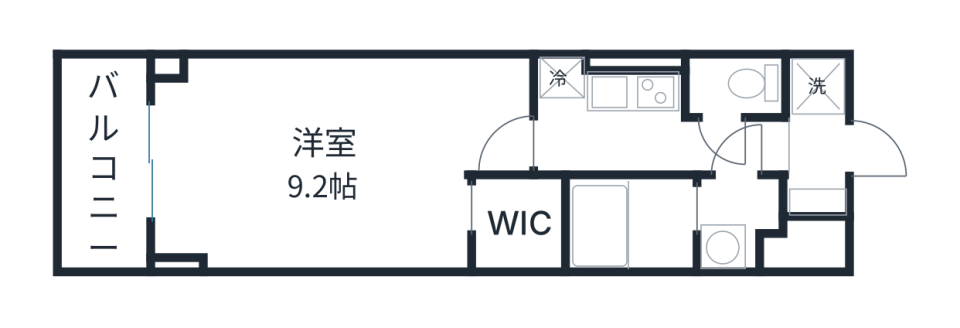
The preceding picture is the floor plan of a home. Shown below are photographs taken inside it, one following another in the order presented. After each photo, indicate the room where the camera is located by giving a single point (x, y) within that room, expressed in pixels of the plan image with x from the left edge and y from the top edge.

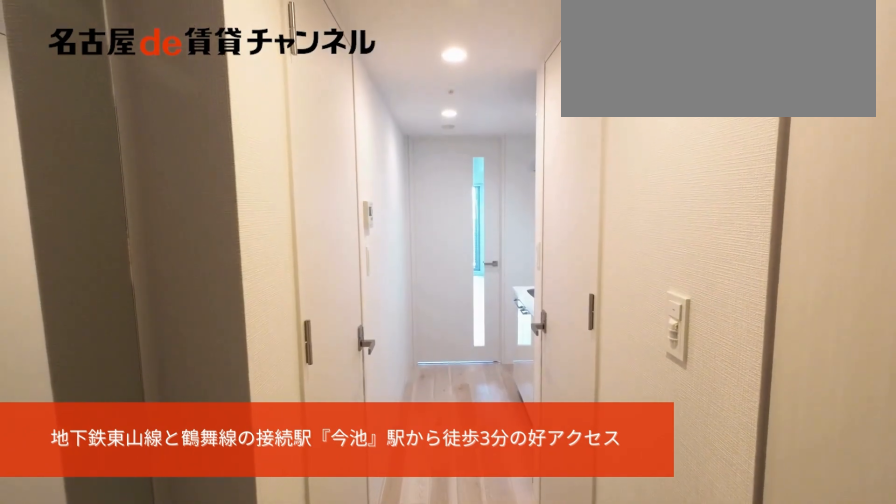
(817, 155)
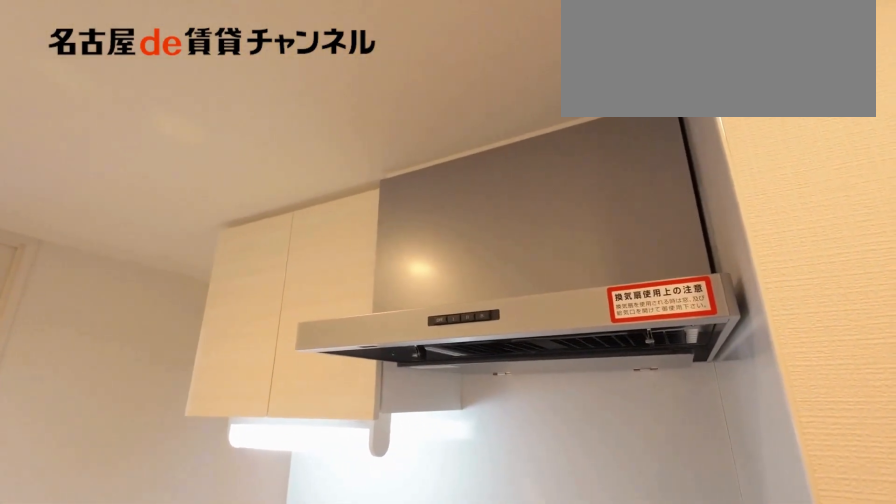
(631, 92)
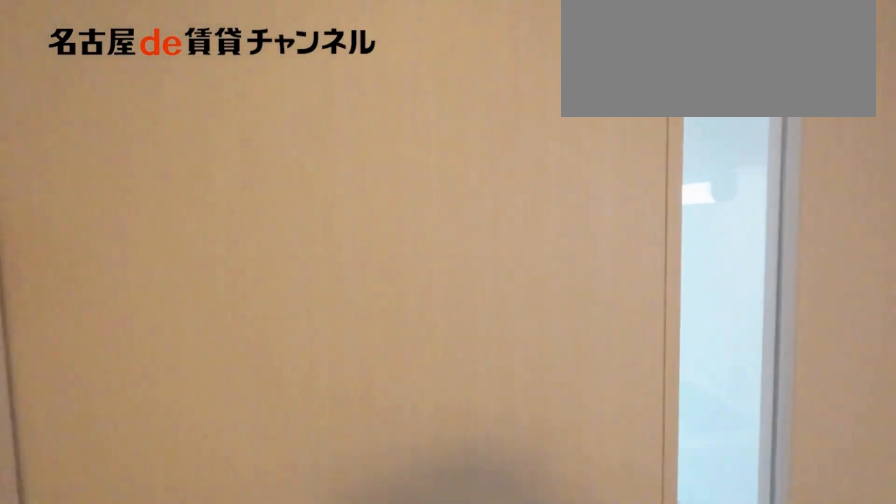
(631, 92)
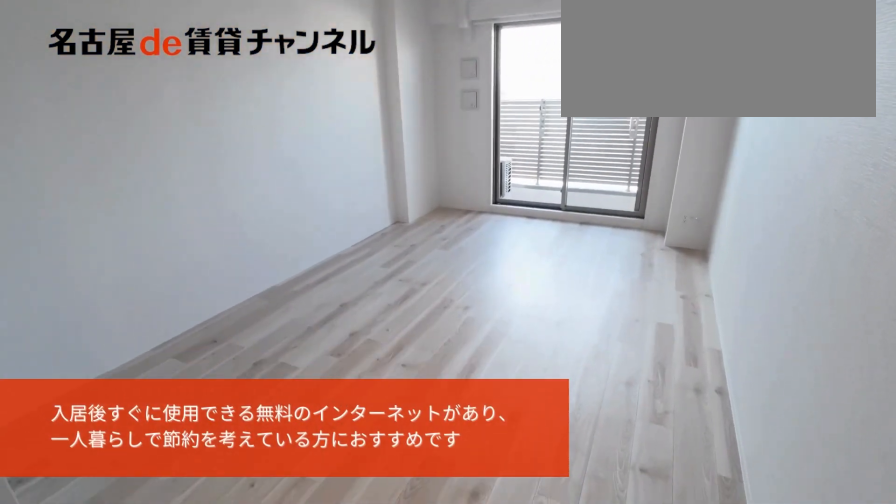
(331, 158)
